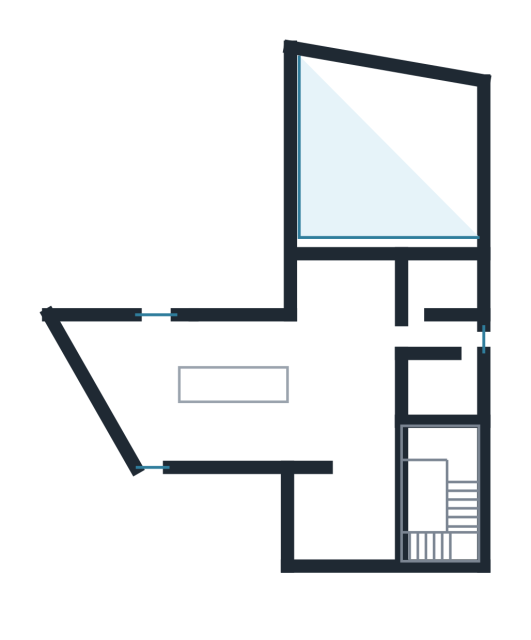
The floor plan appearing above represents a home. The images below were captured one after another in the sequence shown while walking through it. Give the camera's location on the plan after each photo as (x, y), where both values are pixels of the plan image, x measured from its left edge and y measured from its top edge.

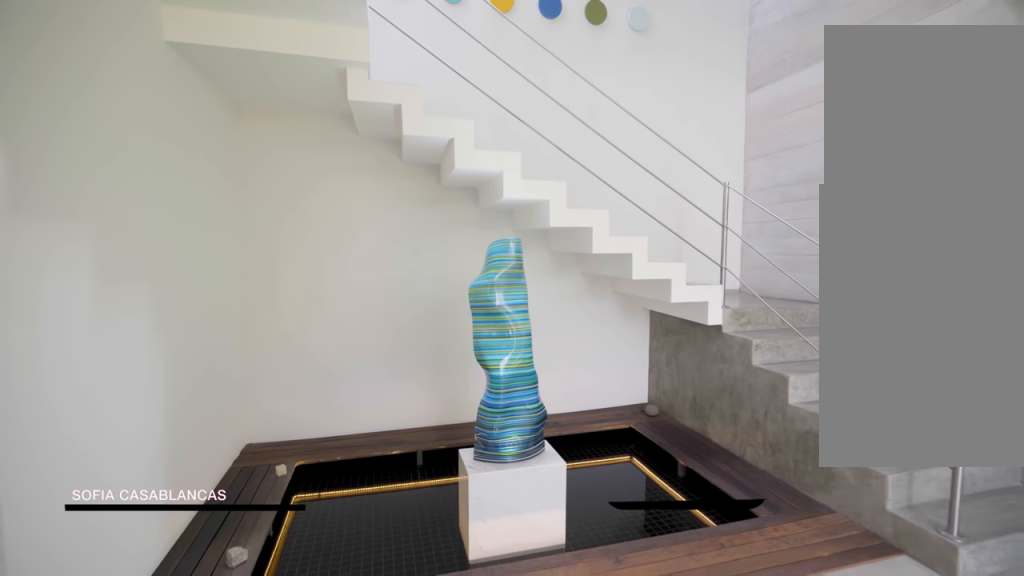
(366, 515)
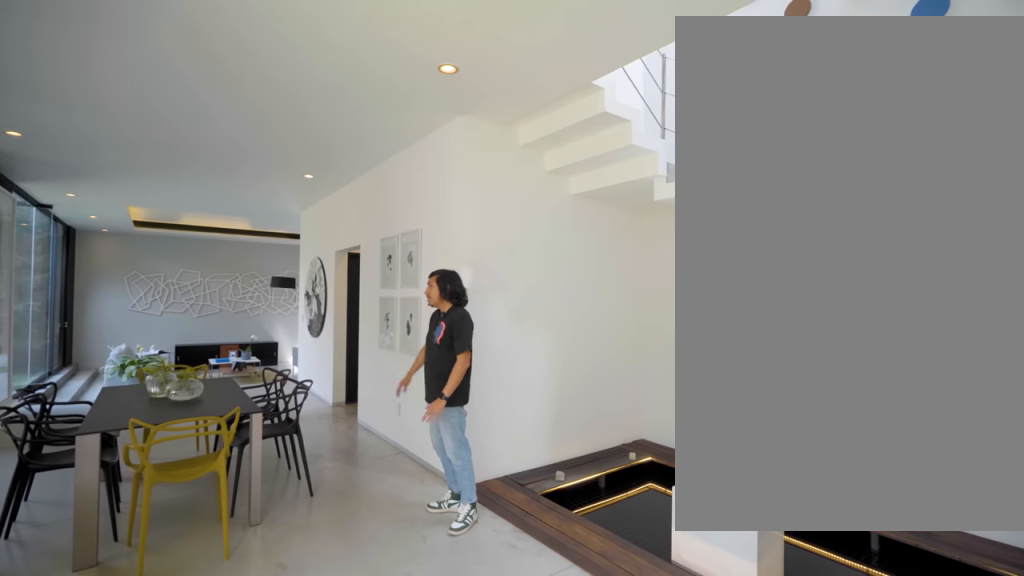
(366, 478)
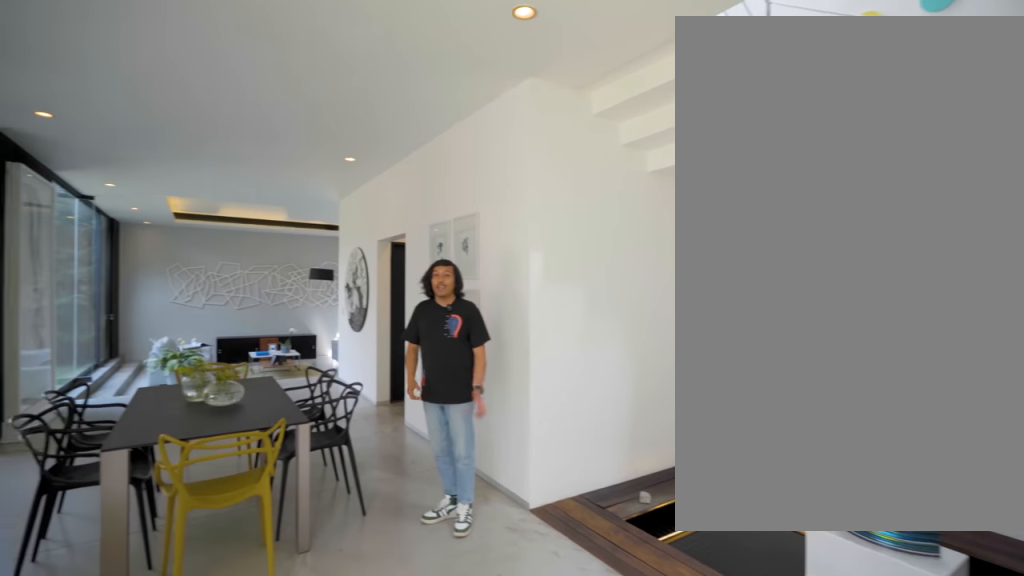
(367, 519)
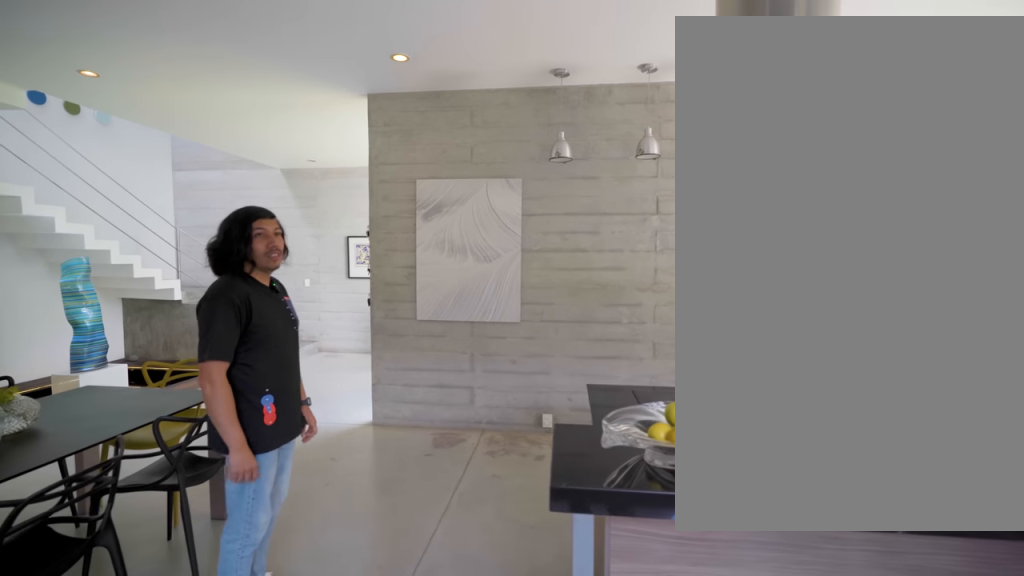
(293, 338)
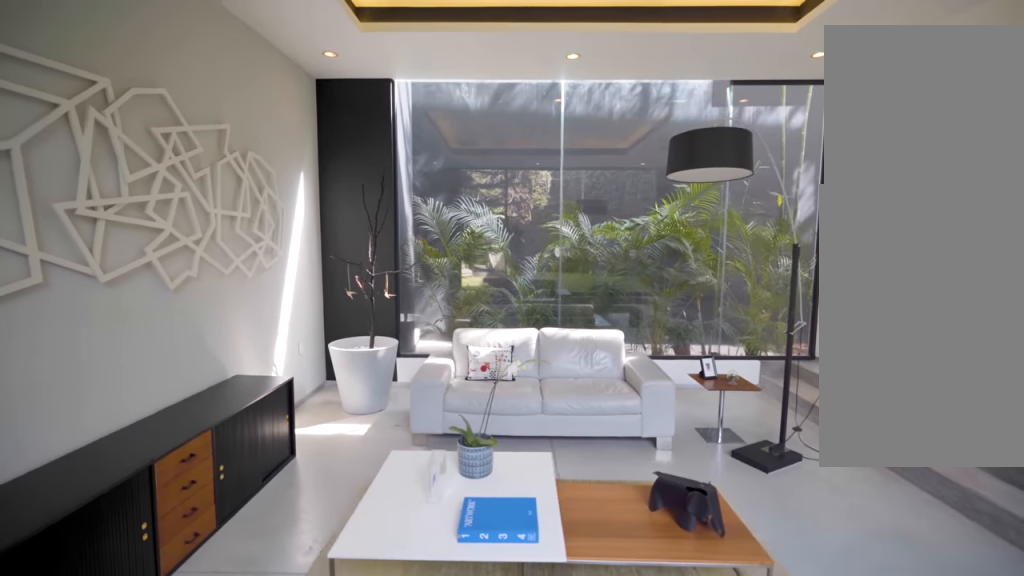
(330, 198)
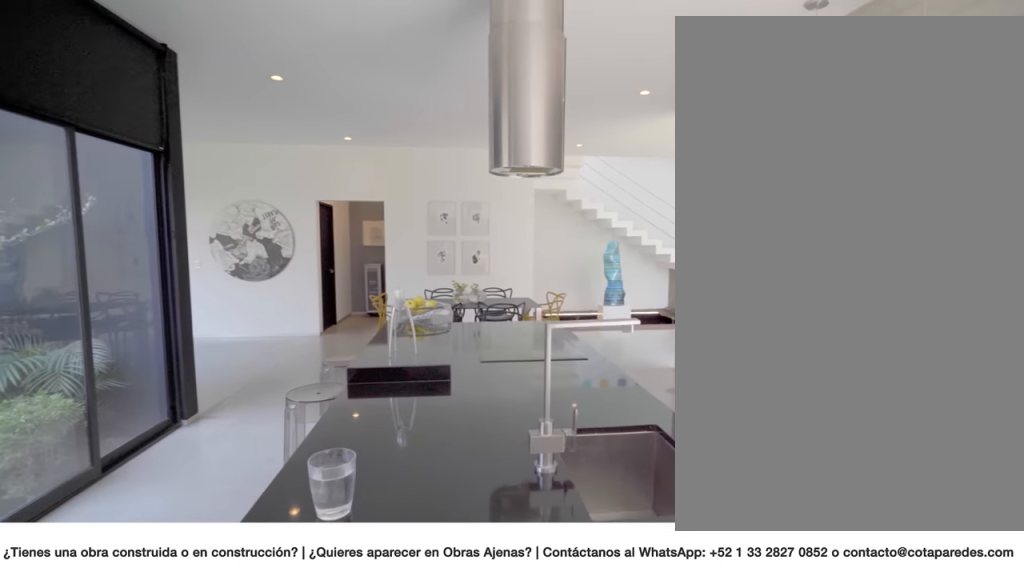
(156, 384)
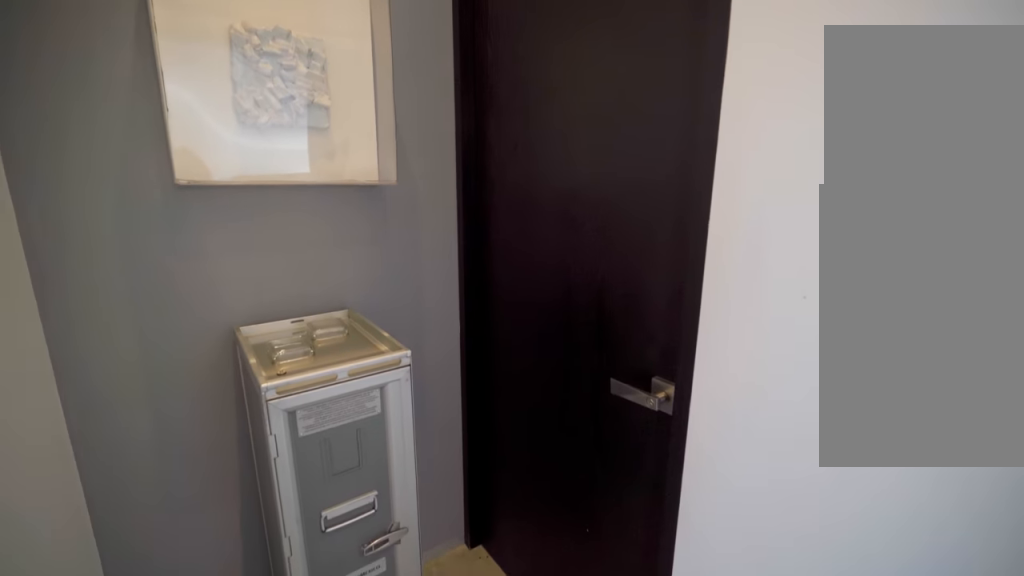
(435, 329)
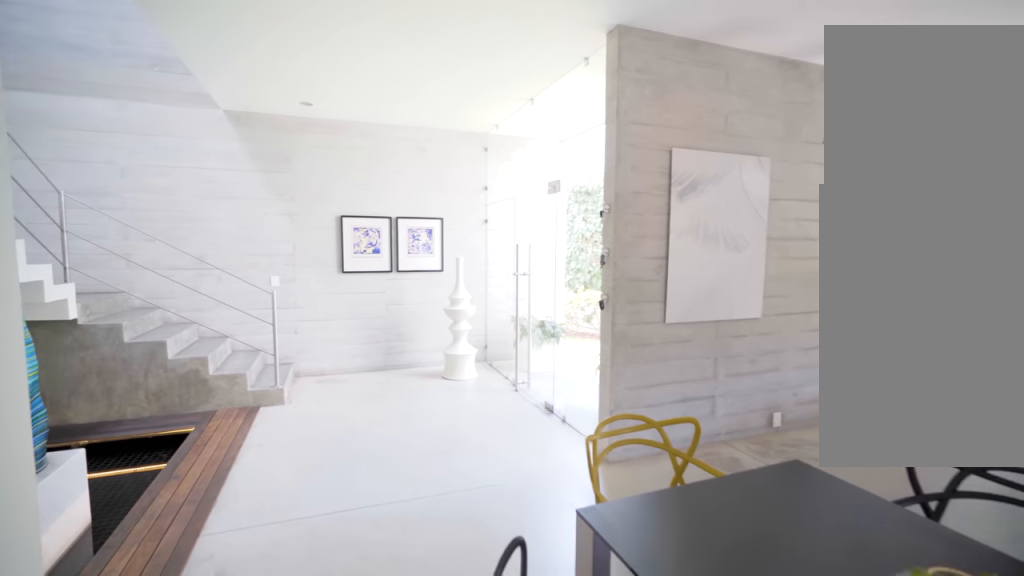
(366, 343)
